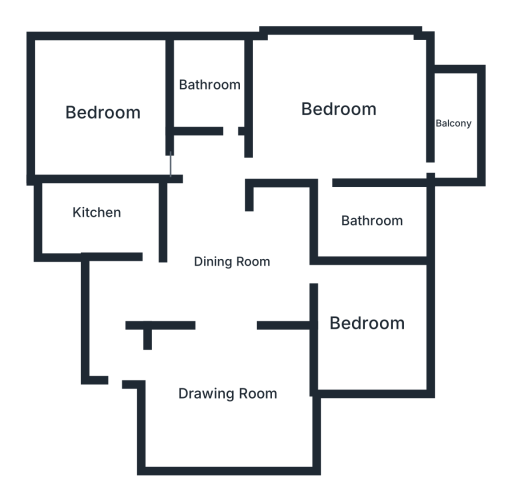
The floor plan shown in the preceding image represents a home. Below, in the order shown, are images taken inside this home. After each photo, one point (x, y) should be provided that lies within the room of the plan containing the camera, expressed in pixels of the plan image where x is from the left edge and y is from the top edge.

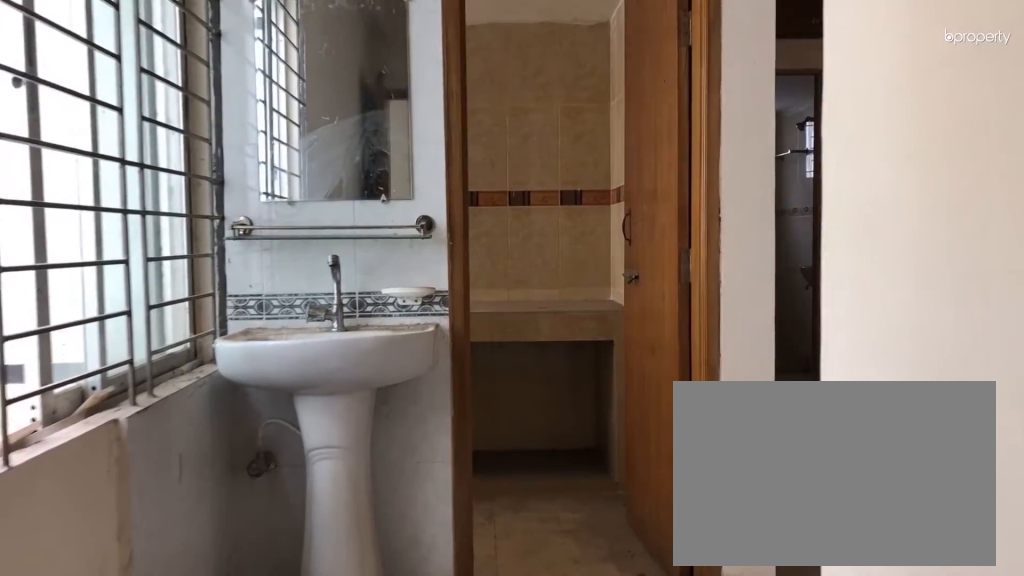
(118, 308)
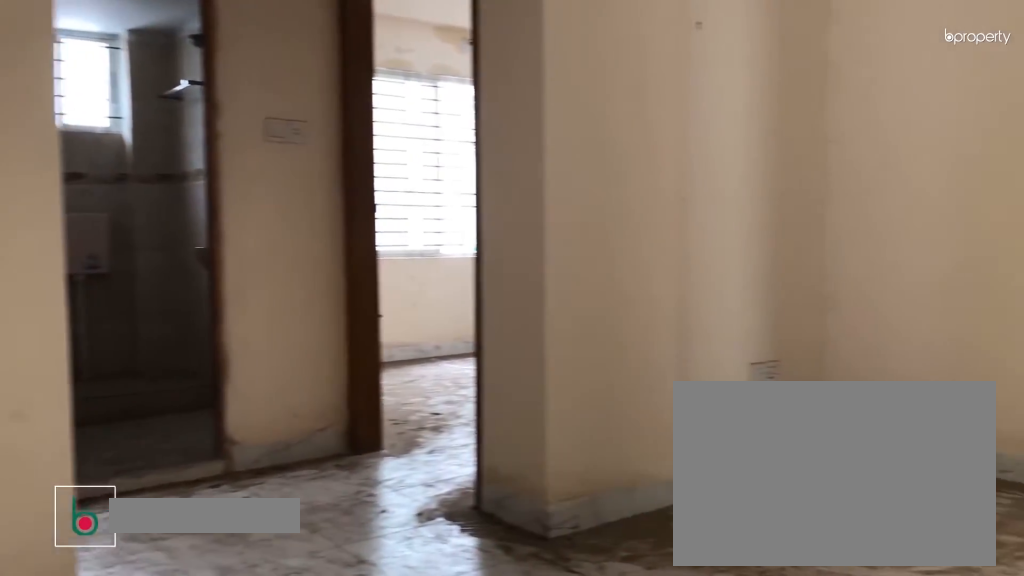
(229, 264)
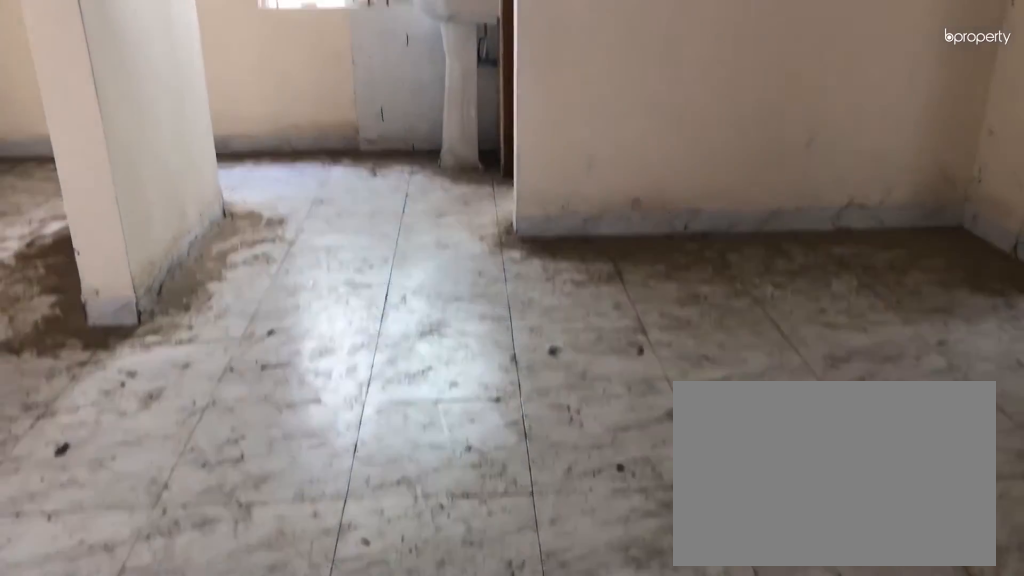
(232, 262)
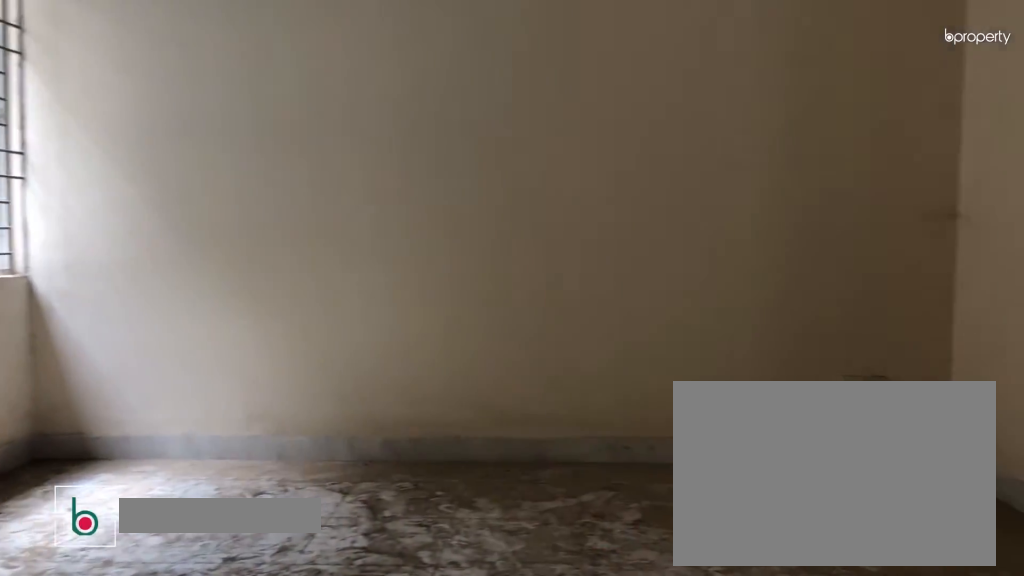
(231, 395)
